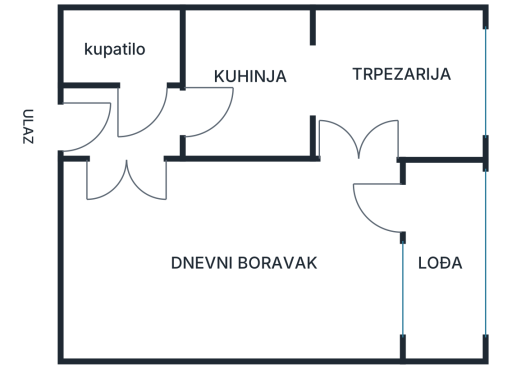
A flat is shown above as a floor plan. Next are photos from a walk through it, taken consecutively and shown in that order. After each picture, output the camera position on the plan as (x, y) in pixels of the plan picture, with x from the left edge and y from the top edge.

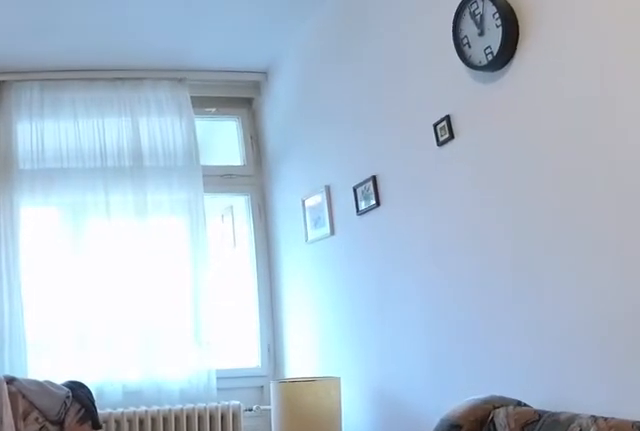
(181, 246)
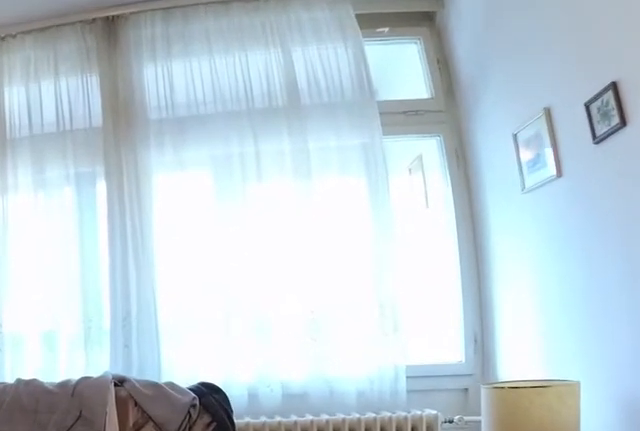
(239, 245)
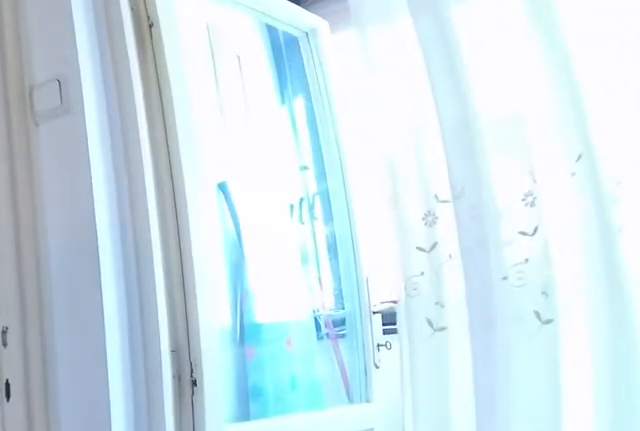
(348, 221)
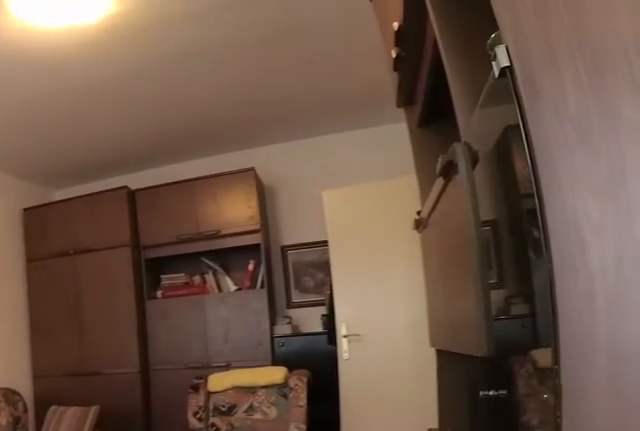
(396, 195)
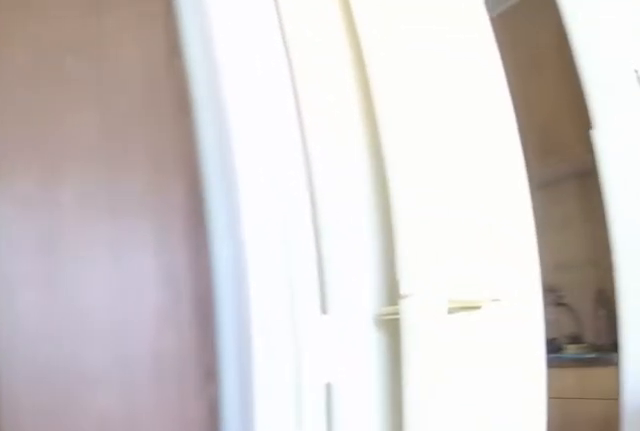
(387, 188)
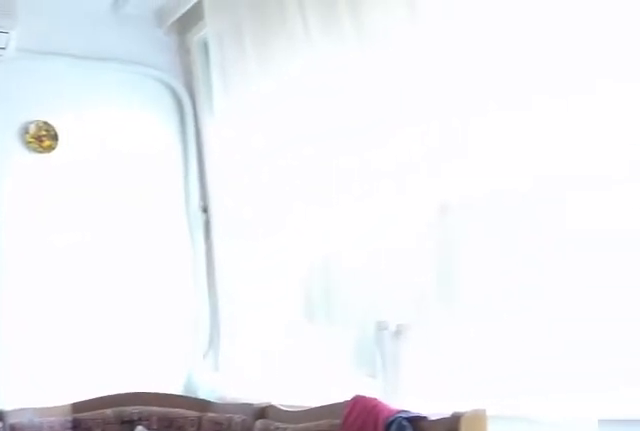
(352, 154)
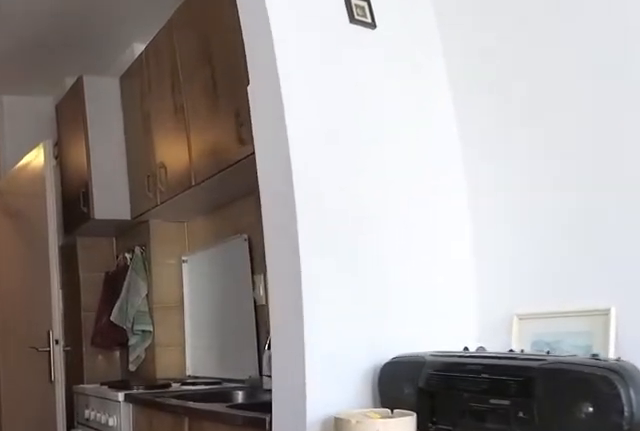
(392, 100)
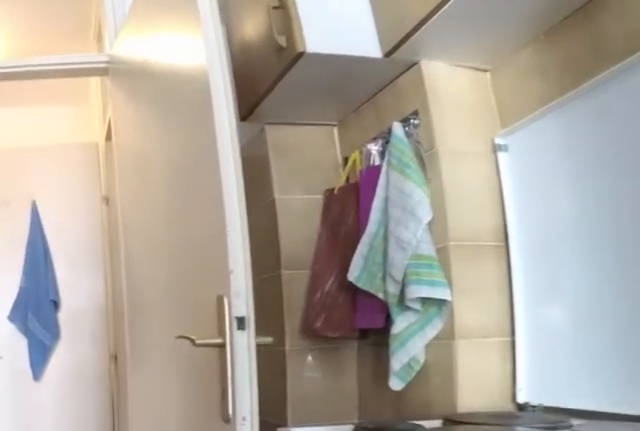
(297, 89)
